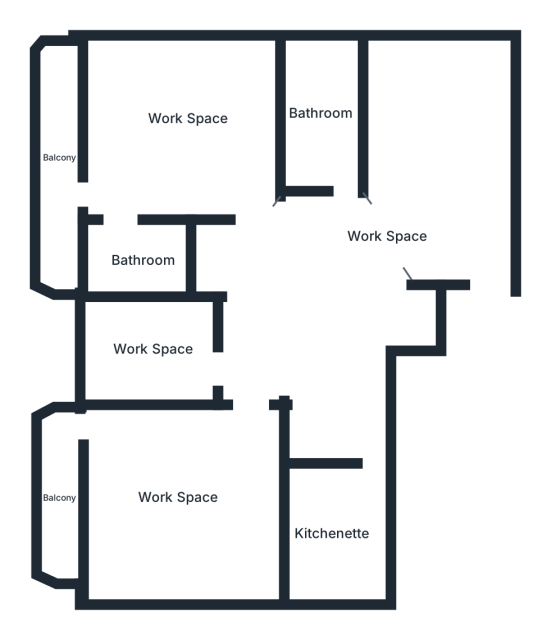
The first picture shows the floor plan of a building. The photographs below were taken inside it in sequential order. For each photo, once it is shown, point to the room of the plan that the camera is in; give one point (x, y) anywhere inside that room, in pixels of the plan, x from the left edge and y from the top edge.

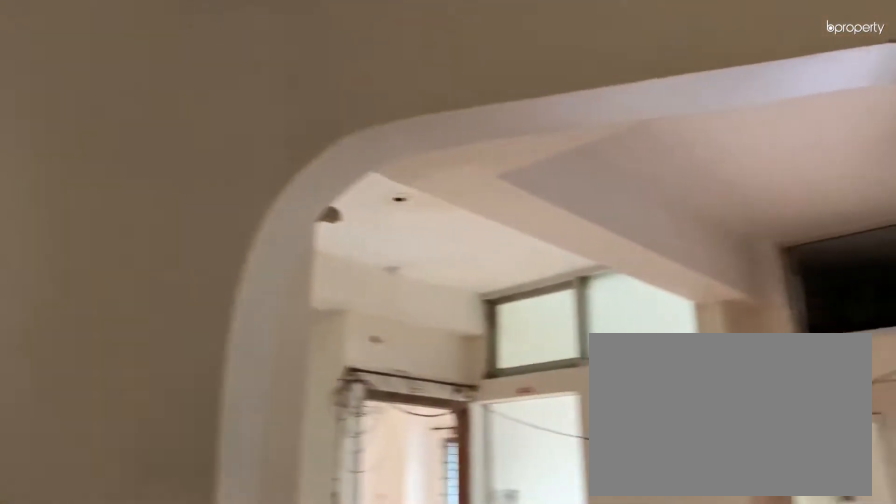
(392, 235)
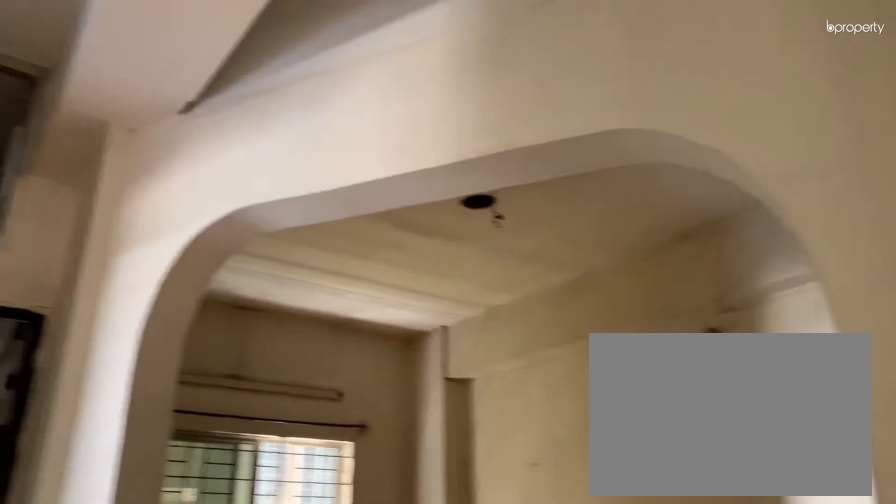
(392, 235)
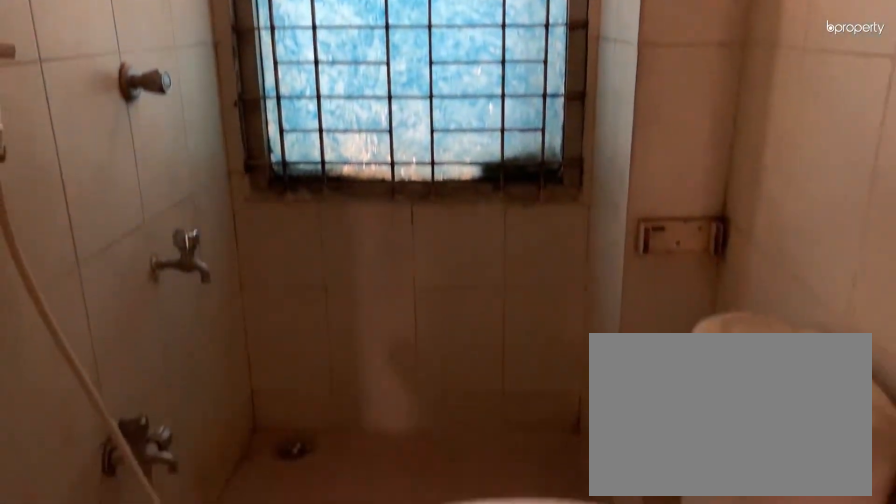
(320, 113)
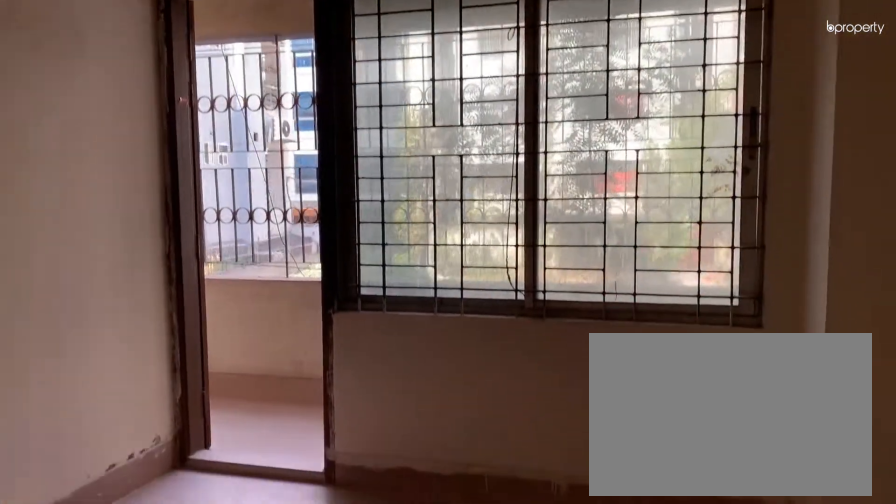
(185, 118)
